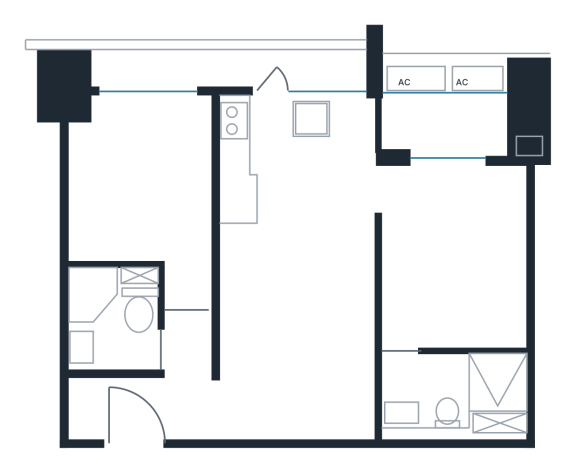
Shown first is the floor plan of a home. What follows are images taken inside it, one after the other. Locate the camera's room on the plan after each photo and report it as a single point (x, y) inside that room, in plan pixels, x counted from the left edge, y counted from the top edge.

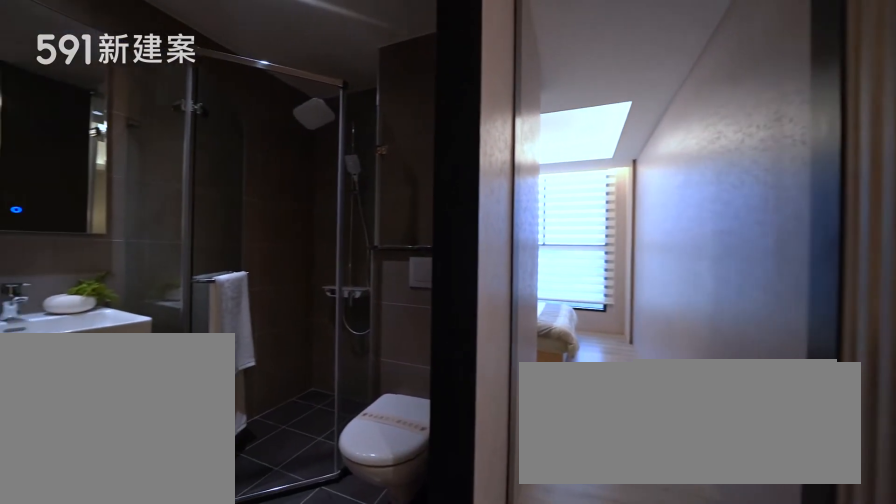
(113, 316)
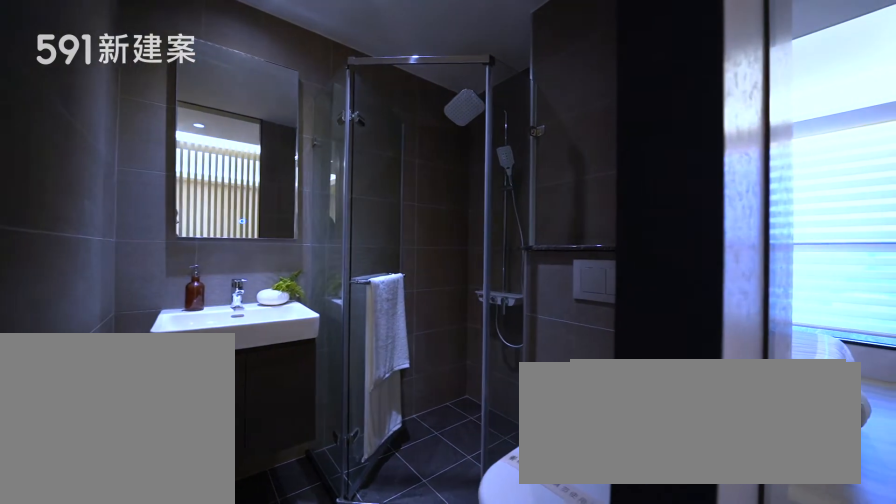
(113, 316)
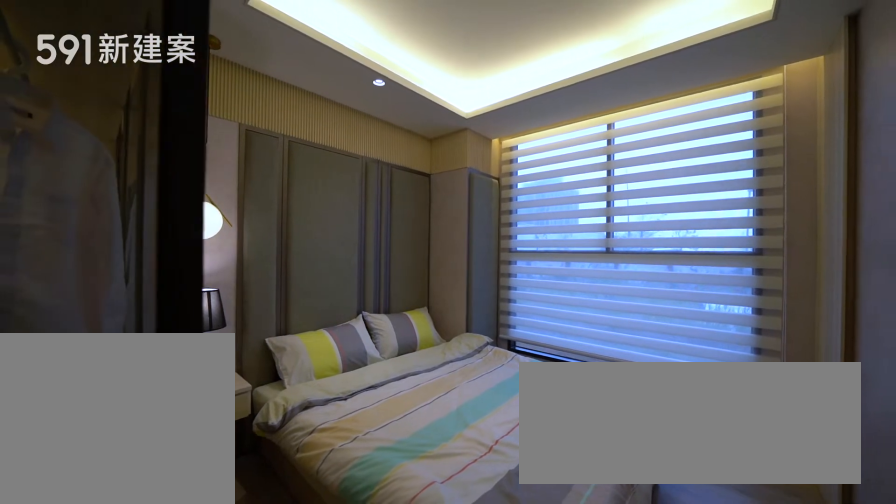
(142, 186)
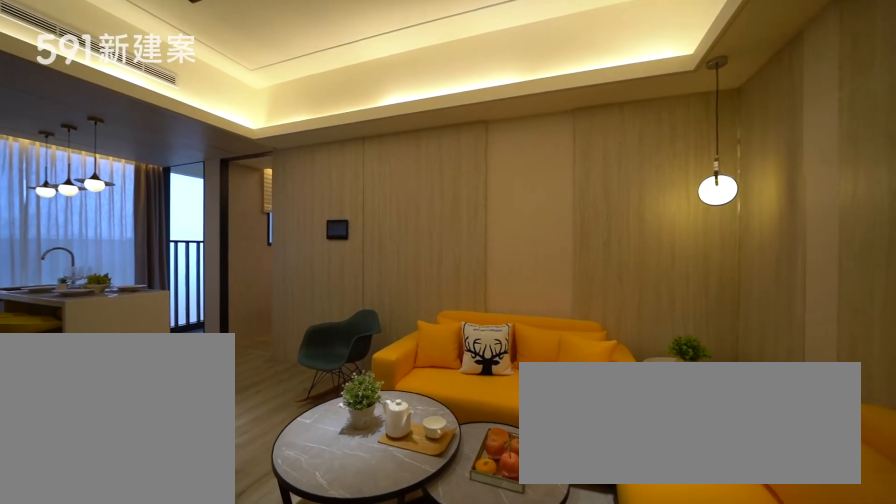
(299, 336)
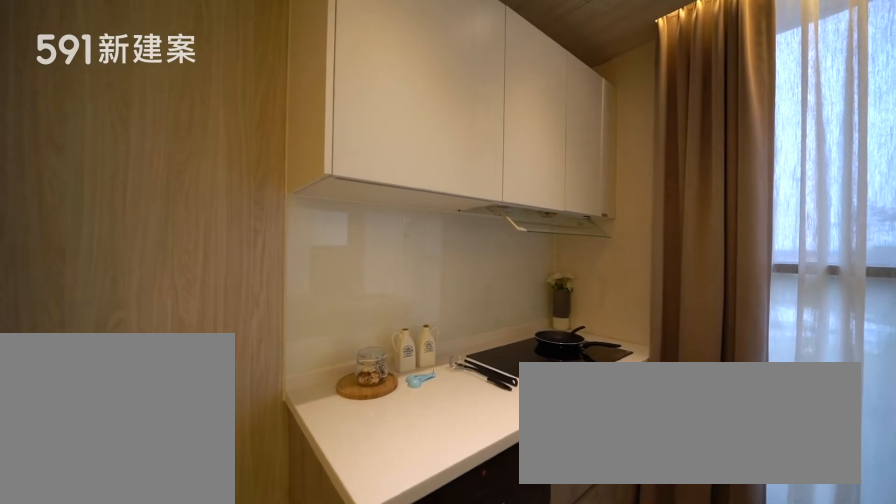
(259, 143)
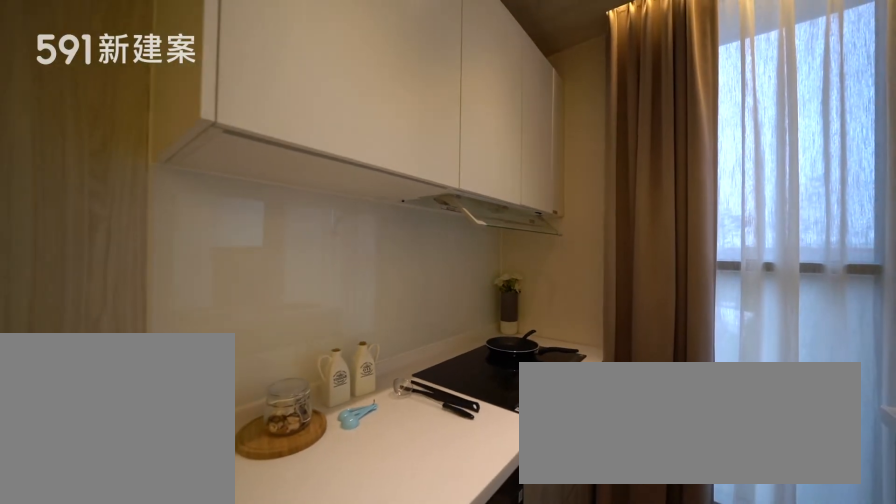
(259, 143)
